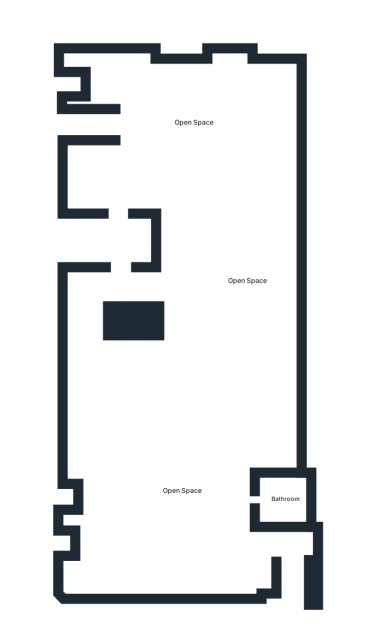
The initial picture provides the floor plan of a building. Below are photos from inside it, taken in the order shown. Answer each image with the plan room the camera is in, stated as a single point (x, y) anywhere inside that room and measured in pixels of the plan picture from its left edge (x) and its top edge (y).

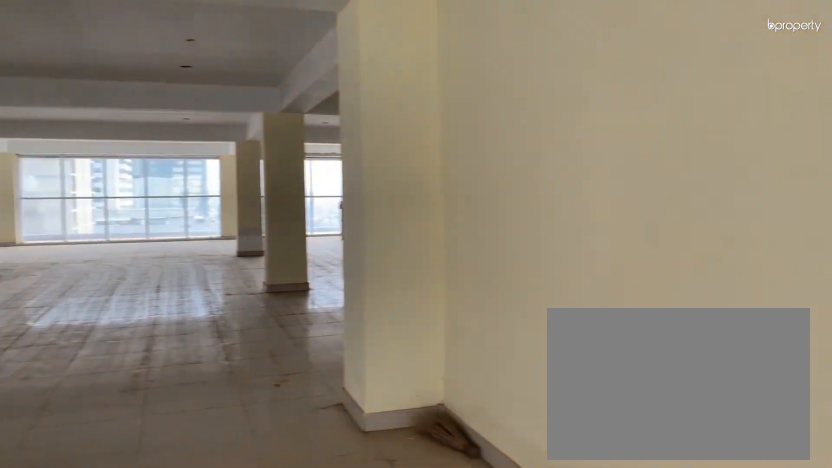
(195, 122)
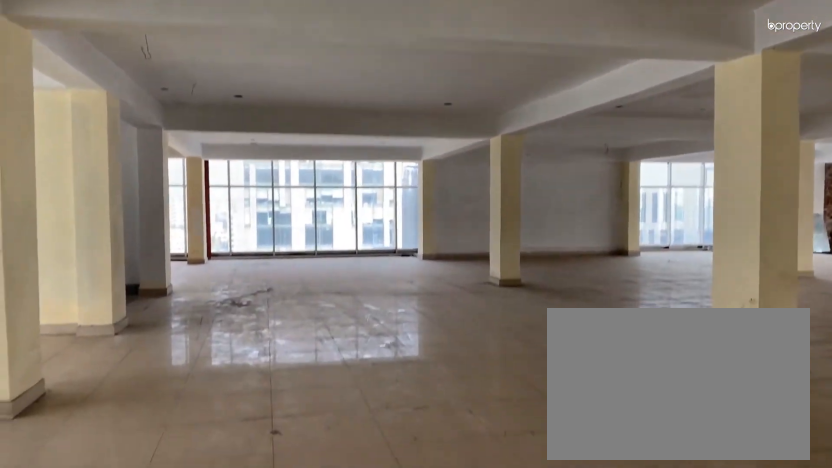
(195, 122)
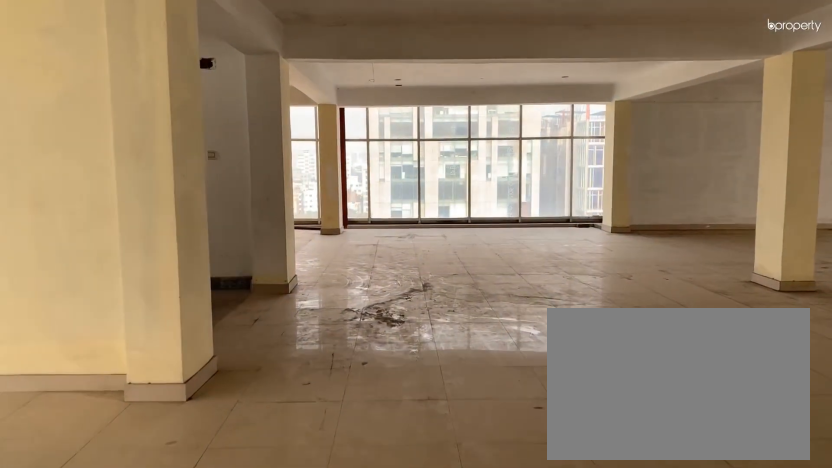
(195, 122)
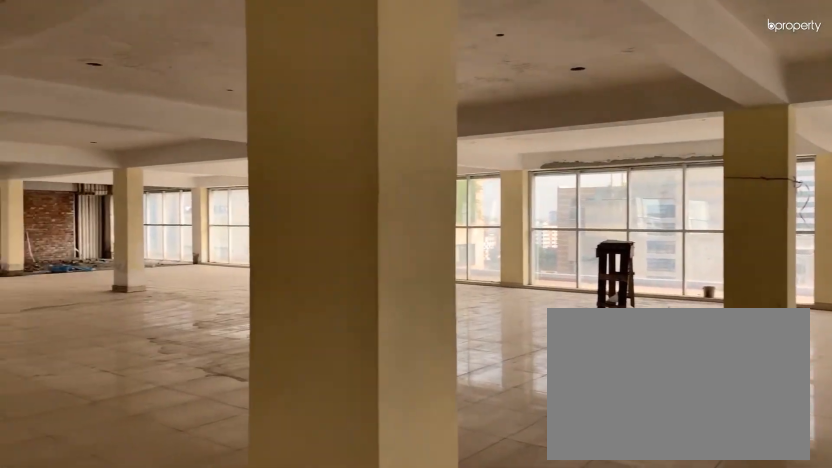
(245, 282)
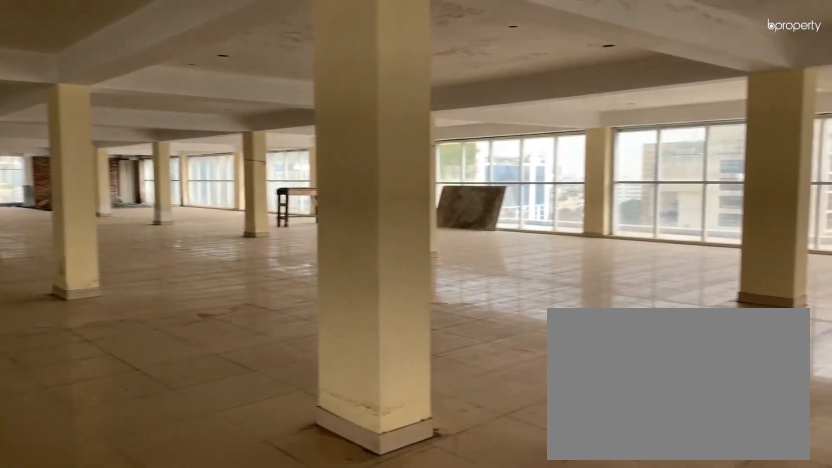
(246, 281)
